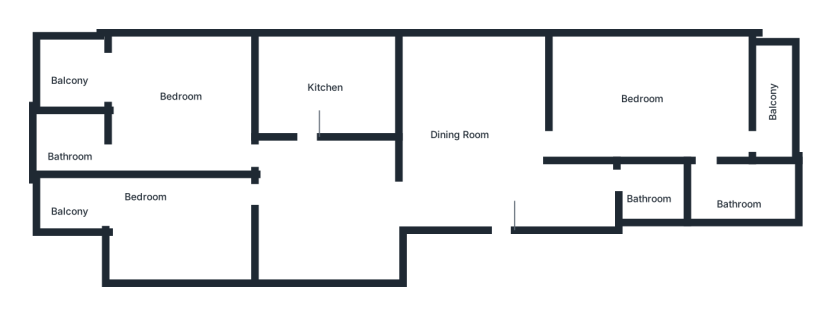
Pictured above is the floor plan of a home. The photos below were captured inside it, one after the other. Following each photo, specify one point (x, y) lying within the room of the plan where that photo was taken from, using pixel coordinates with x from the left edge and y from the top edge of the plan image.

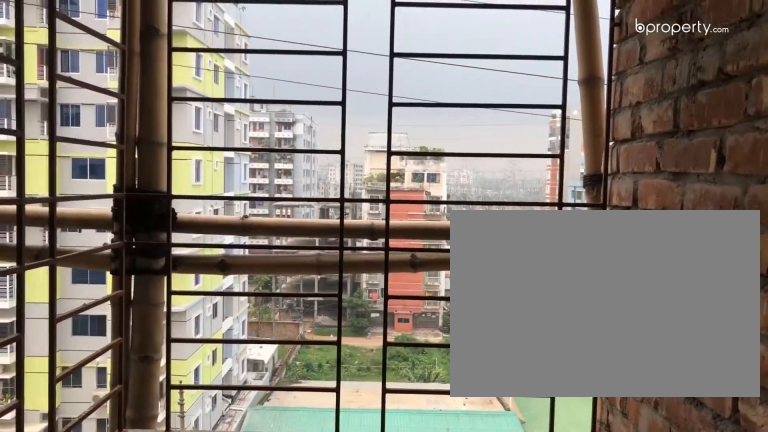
(76, 201)
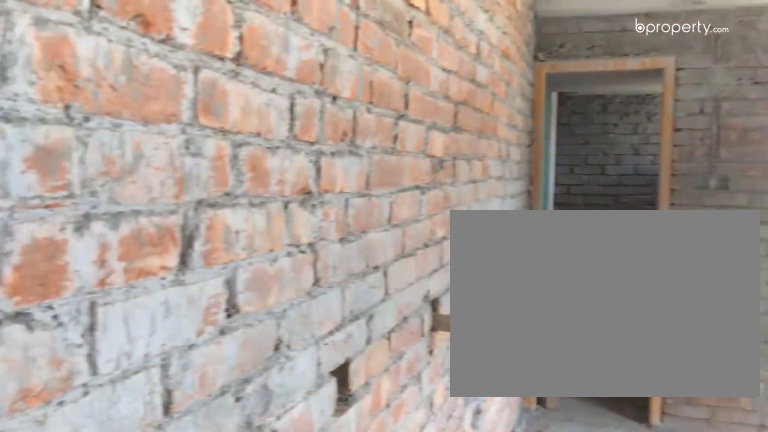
(176, 102)
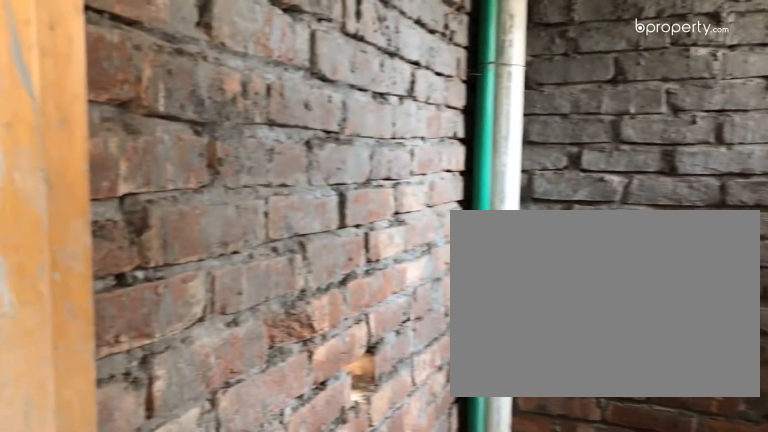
(70, 144)
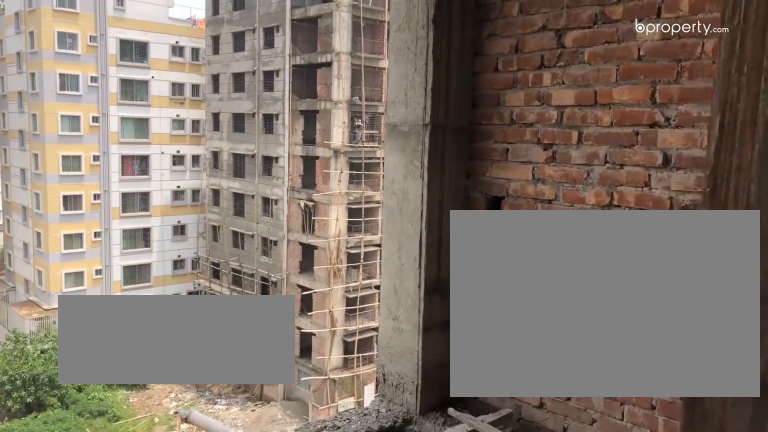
(310, 87)
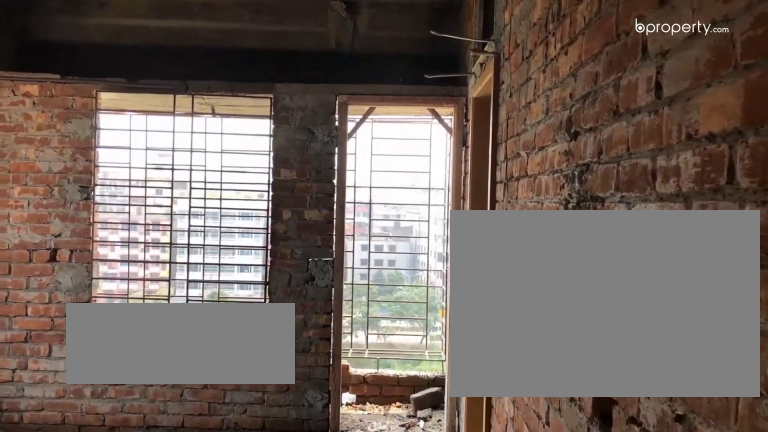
(646, 109)
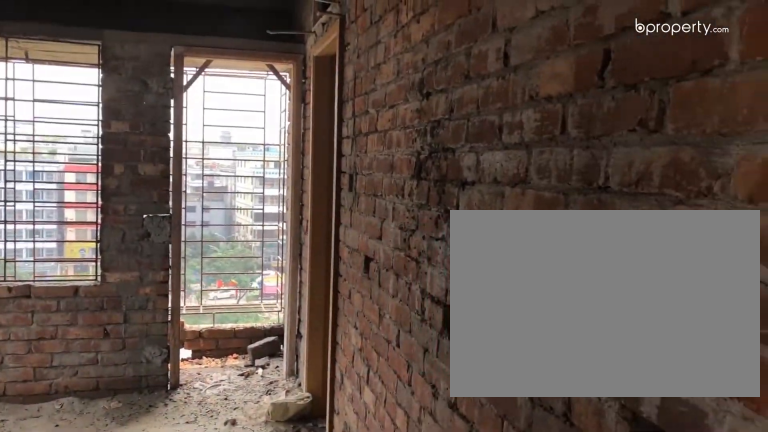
(646, 109)
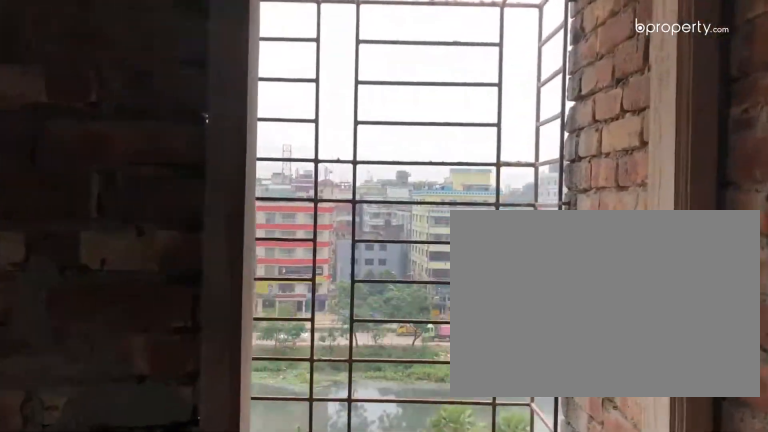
(770, 135)
